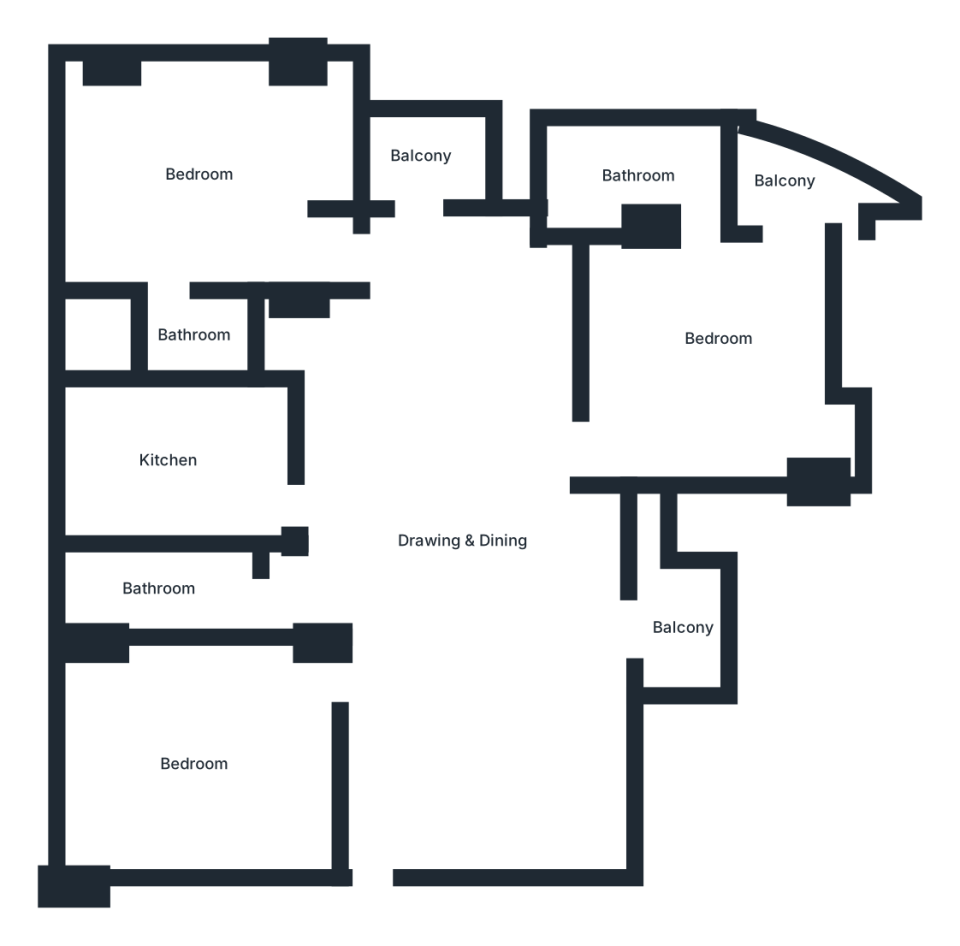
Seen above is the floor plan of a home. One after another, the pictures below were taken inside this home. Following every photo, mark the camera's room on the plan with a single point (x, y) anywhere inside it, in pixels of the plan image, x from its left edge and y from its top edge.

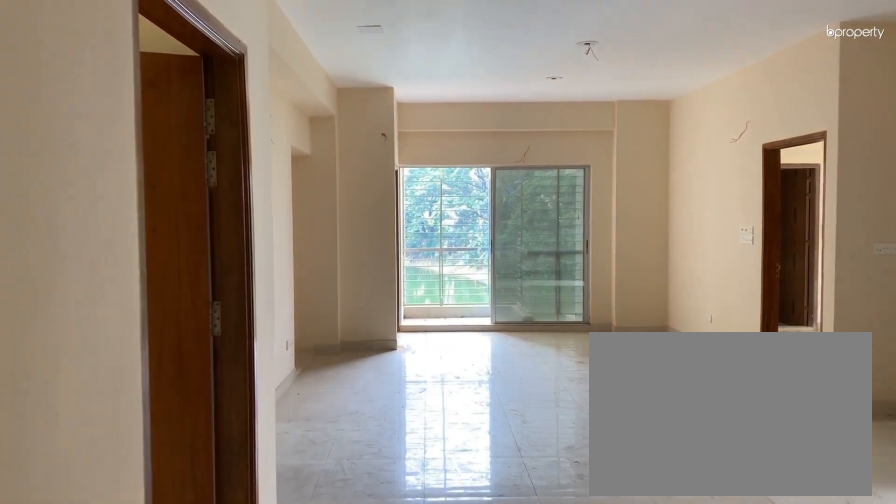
(397, 845)
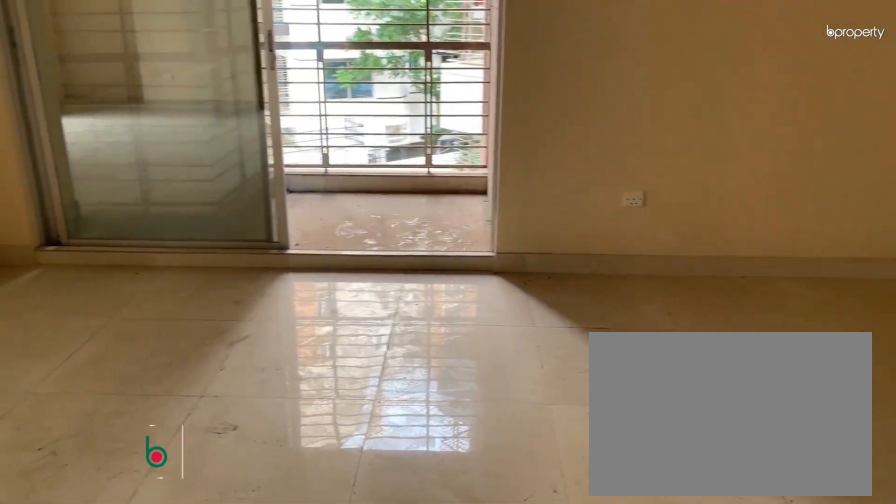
(496, 676)
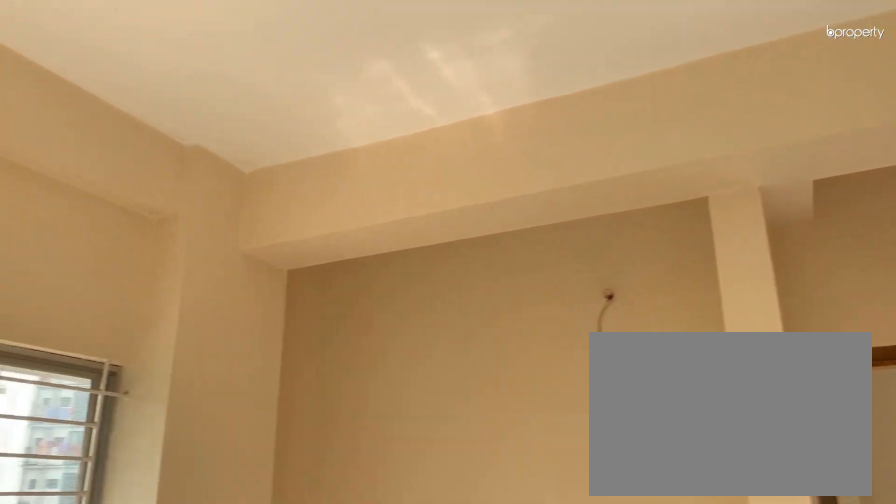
(204, 185)
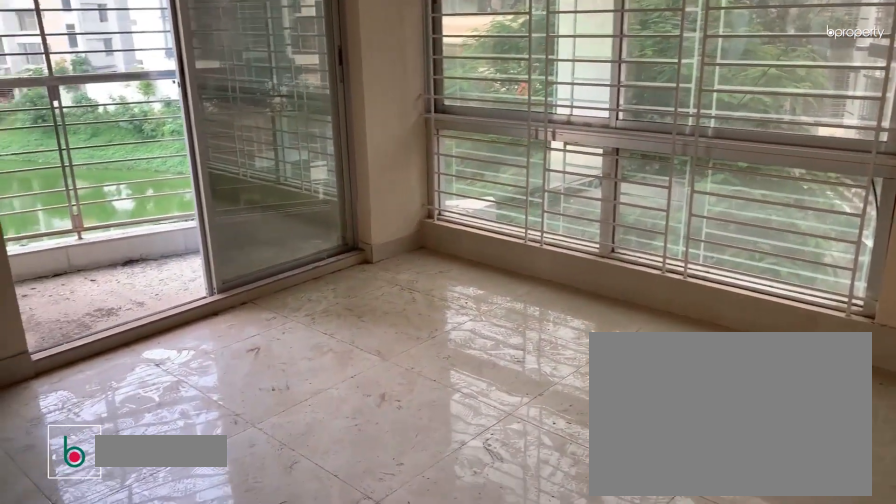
(718, 343)
